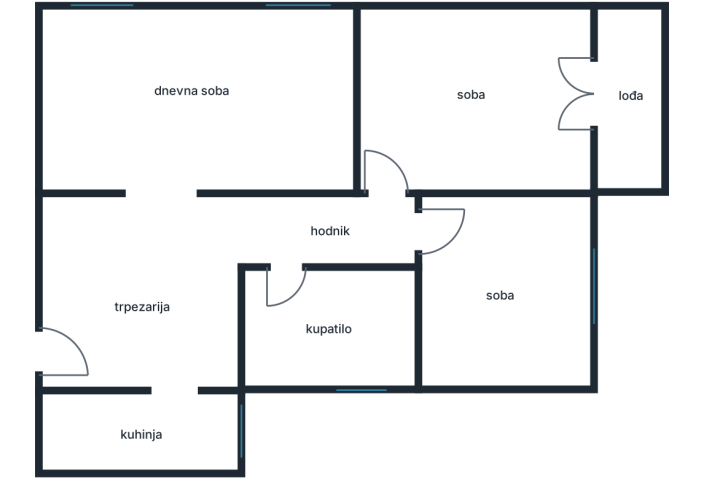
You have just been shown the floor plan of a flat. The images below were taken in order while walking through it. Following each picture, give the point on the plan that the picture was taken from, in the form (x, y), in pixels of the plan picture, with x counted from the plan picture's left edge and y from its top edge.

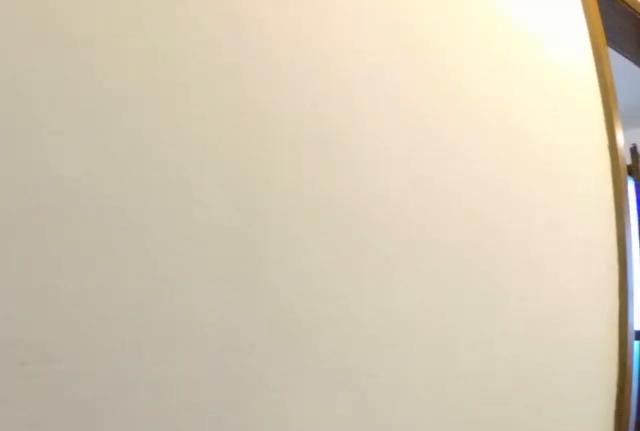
(292, 255)
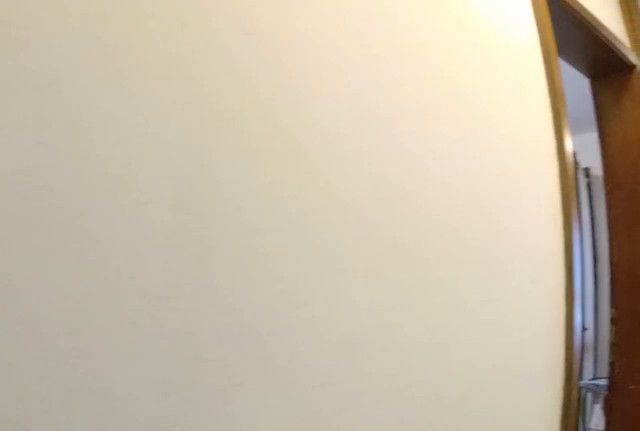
(288, 252)
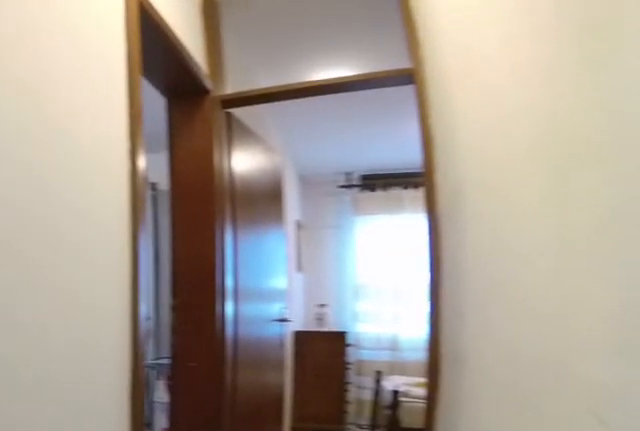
(278, 239)
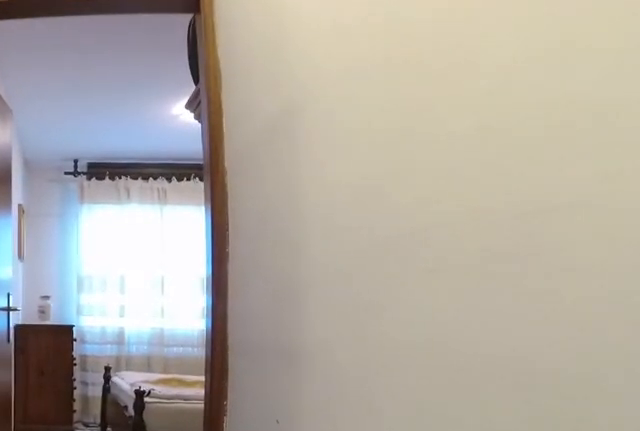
(311, 236)
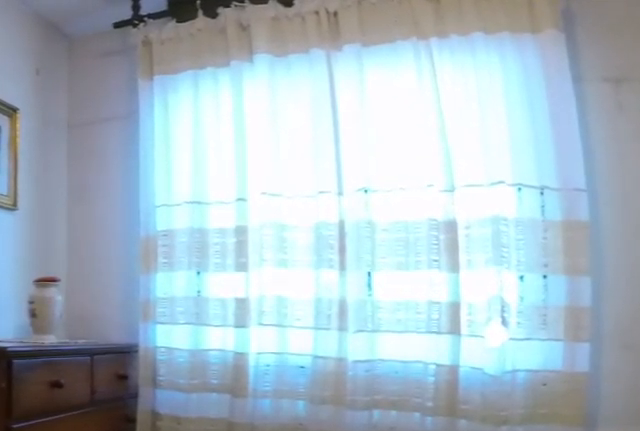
(438, 342)
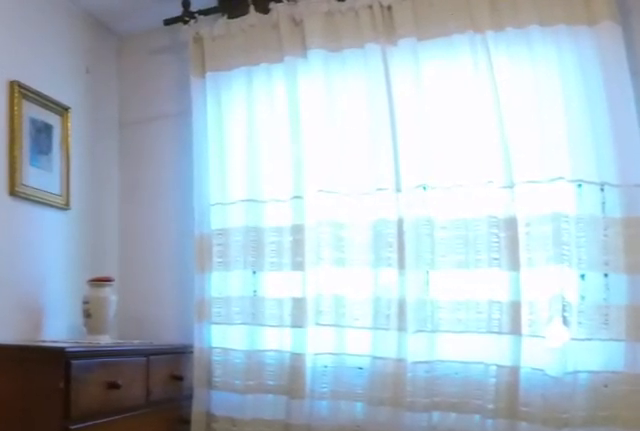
(438, 342)
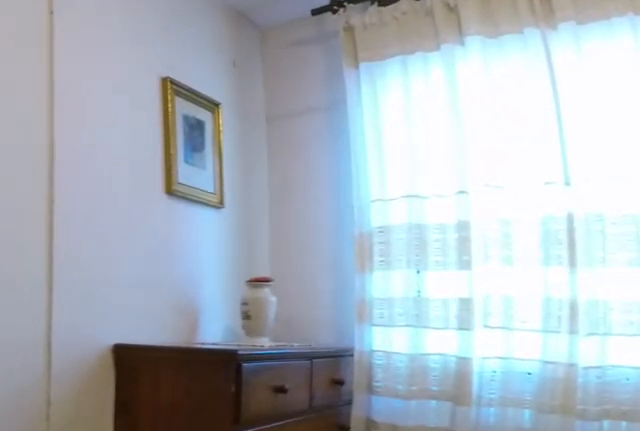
(442, 341)
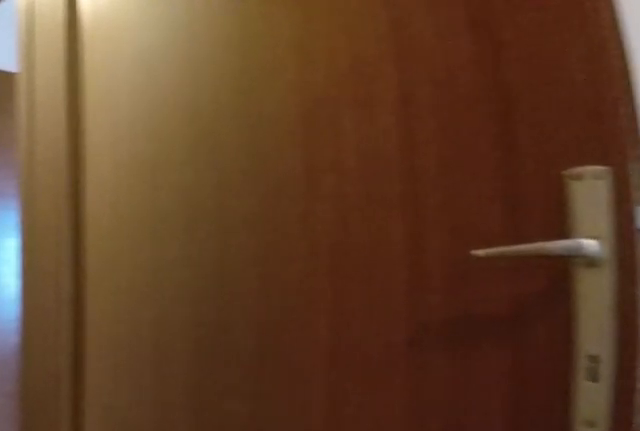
(469, 259)
